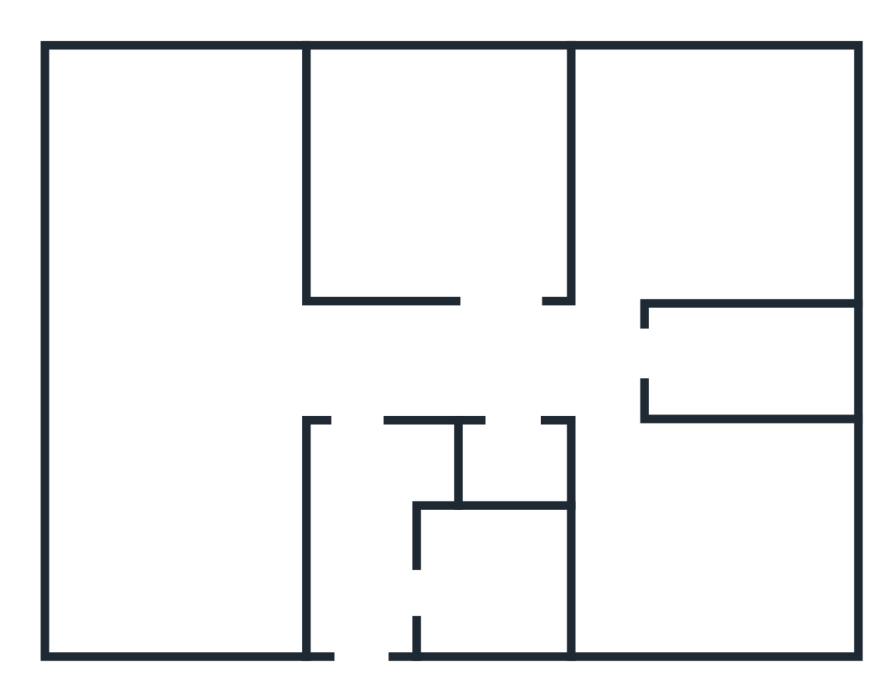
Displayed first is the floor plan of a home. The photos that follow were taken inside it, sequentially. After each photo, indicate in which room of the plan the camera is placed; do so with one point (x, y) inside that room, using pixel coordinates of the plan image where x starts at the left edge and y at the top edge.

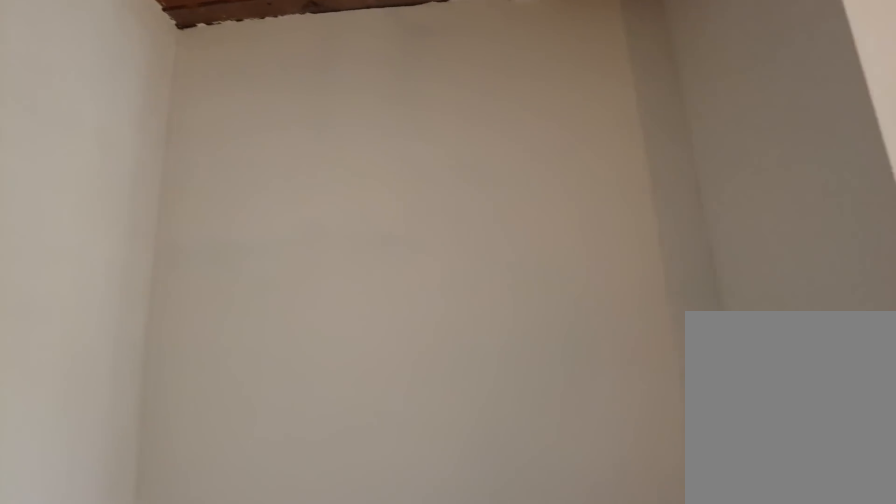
(354, 491)
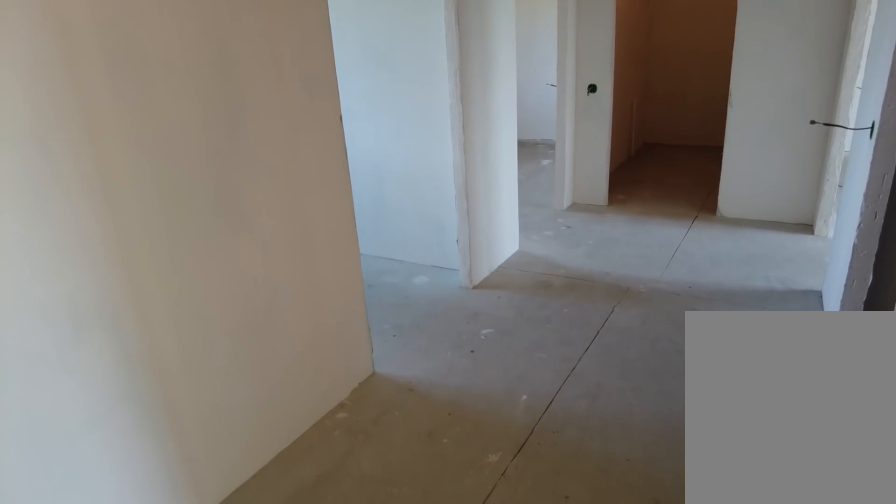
(362, 391)
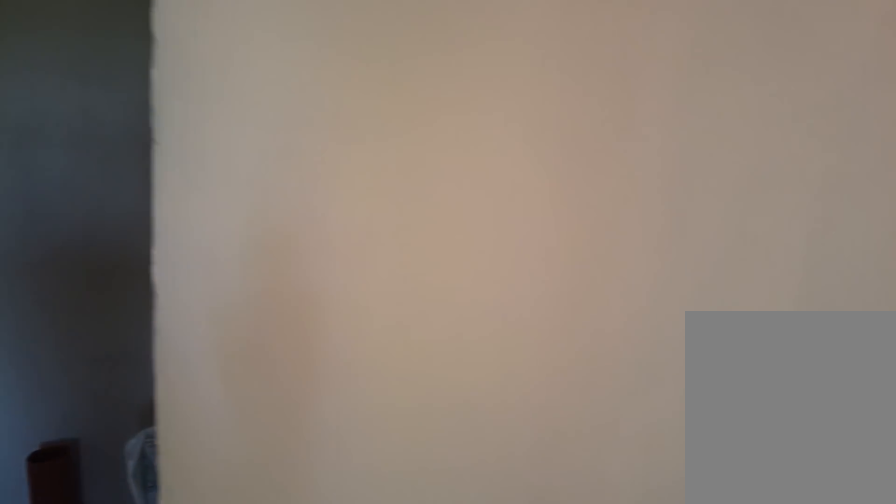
(526, 382)
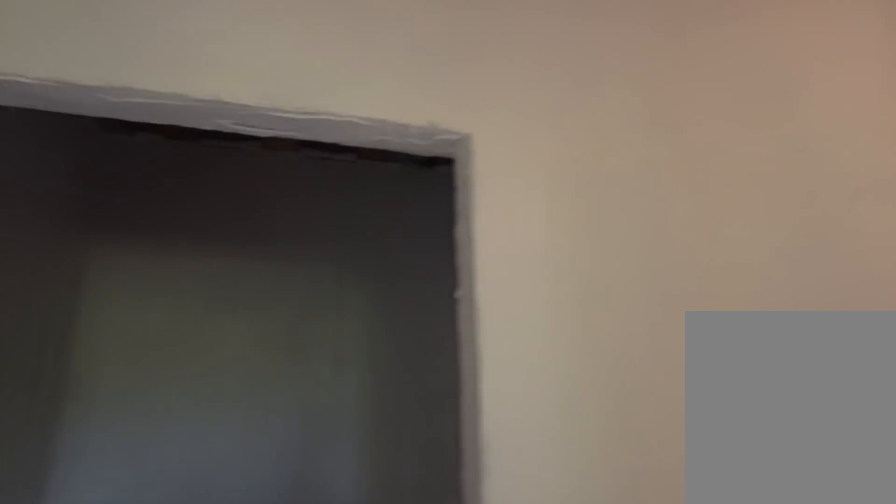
(526, 382)
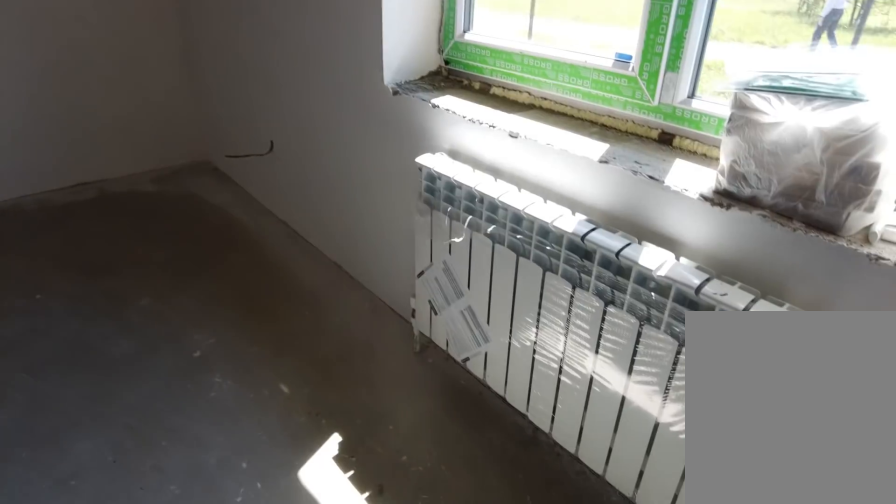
(653, 566)
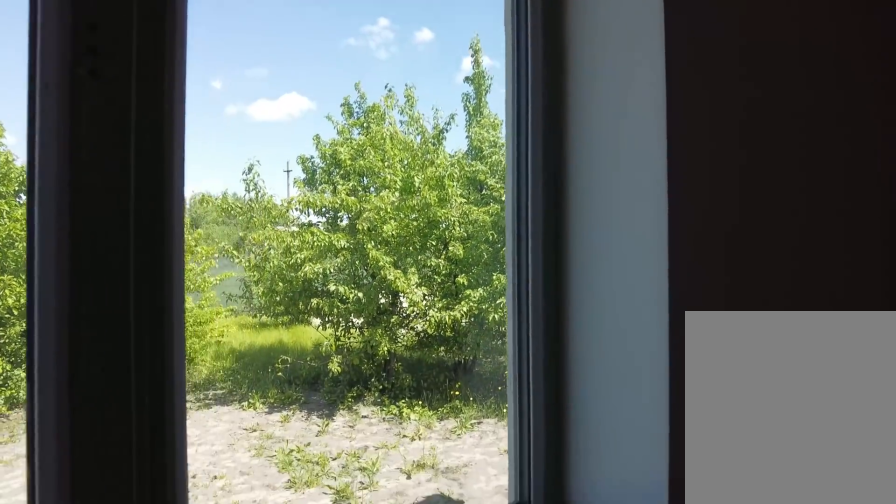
(629, 249)
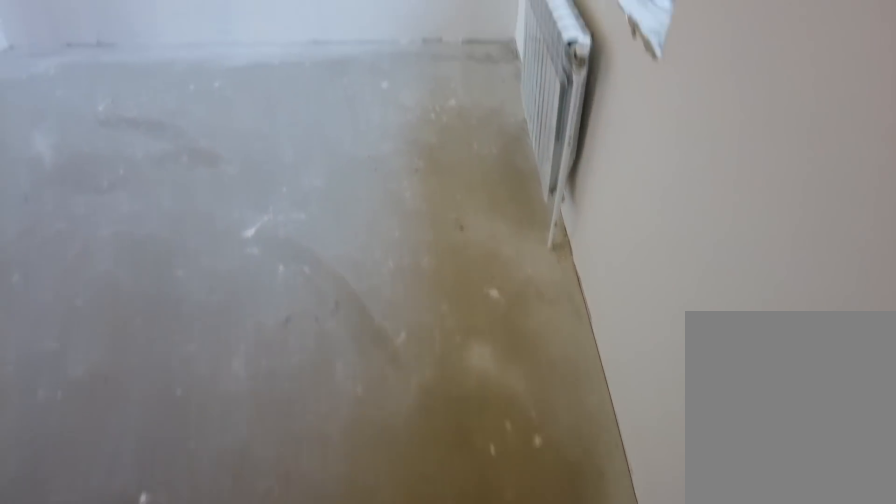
(629, 249)
